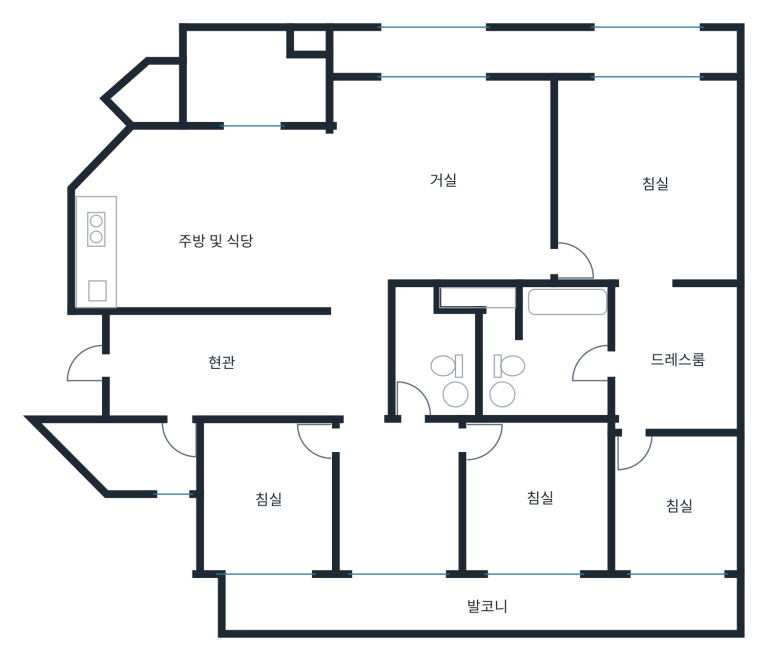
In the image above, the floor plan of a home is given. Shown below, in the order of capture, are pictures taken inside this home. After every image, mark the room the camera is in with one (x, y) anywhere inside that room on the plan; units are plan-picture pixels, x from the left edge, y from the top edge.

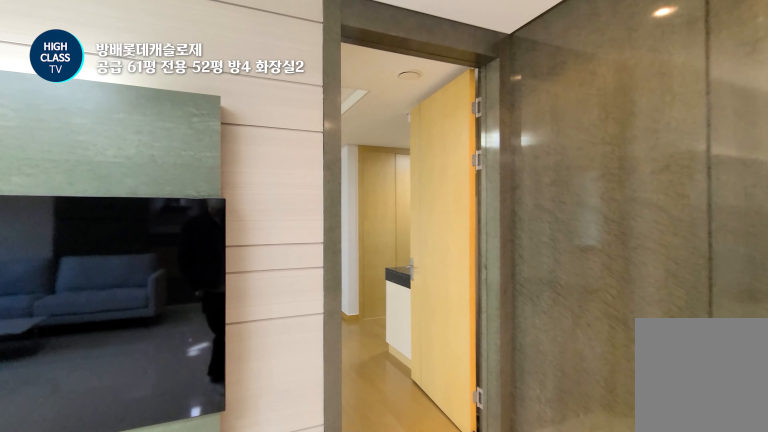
(441, 168)
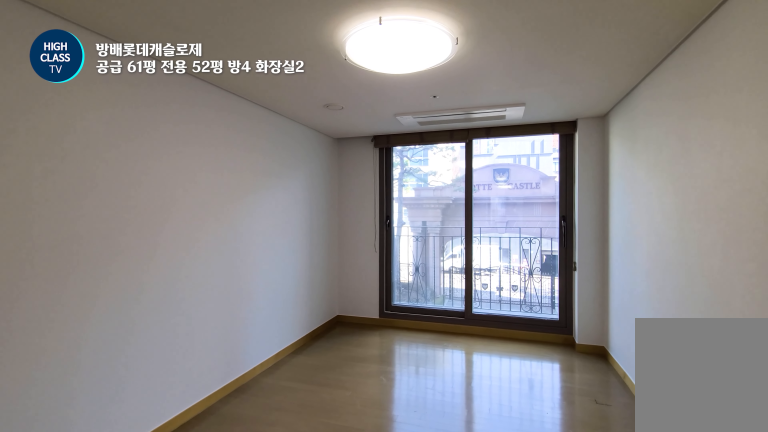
(678, 529)
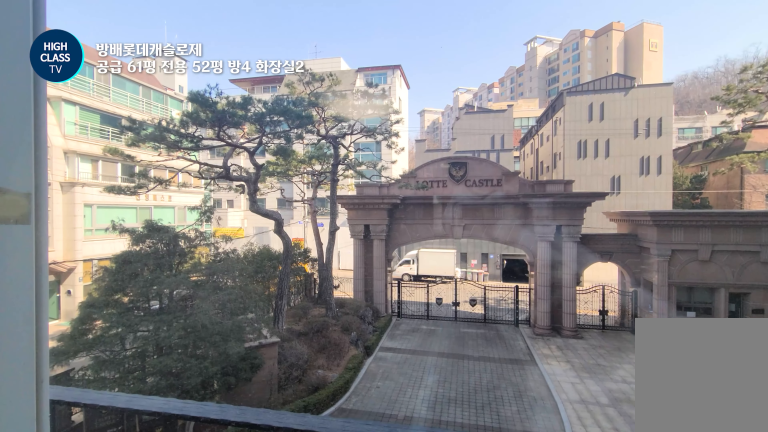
(678, 529)
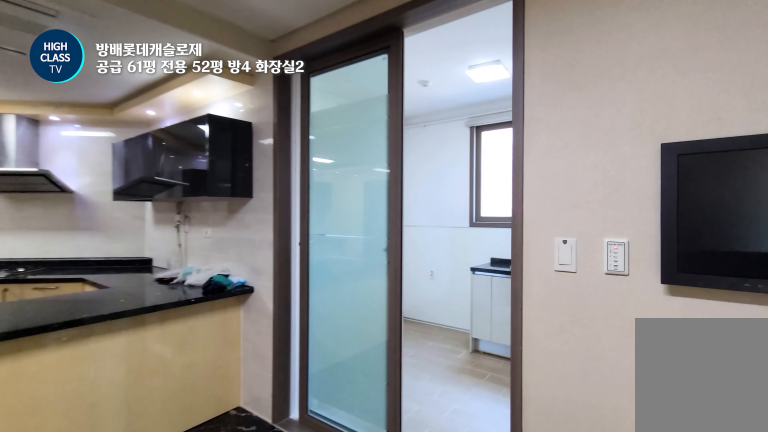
(209, 216)
